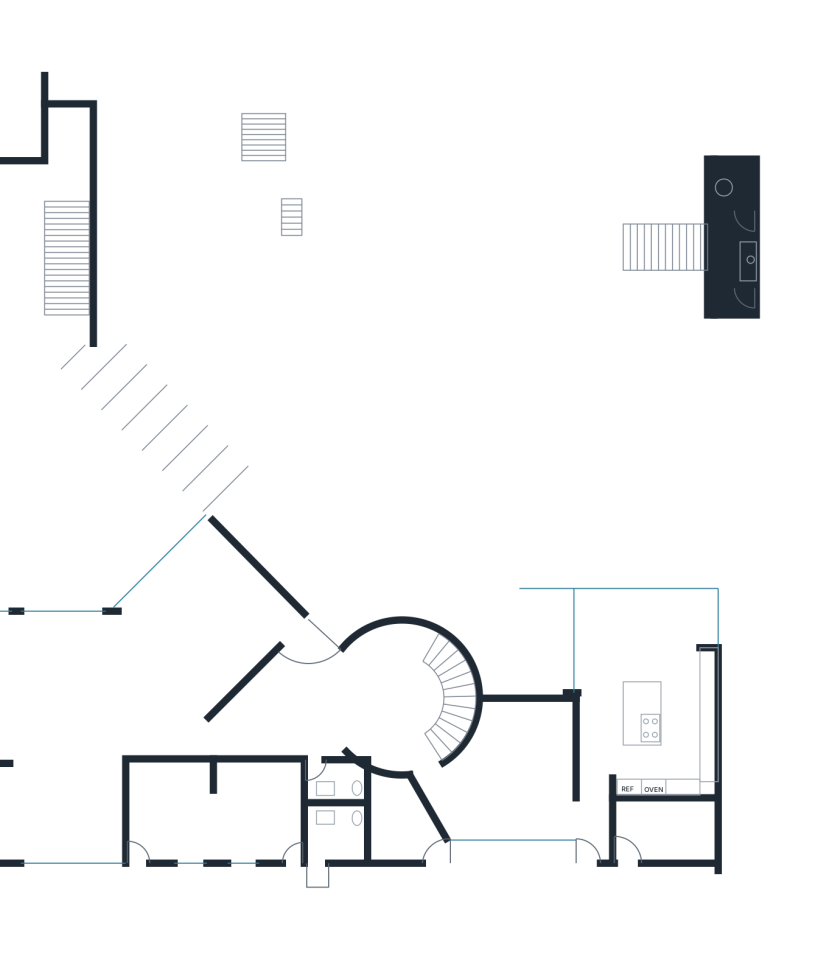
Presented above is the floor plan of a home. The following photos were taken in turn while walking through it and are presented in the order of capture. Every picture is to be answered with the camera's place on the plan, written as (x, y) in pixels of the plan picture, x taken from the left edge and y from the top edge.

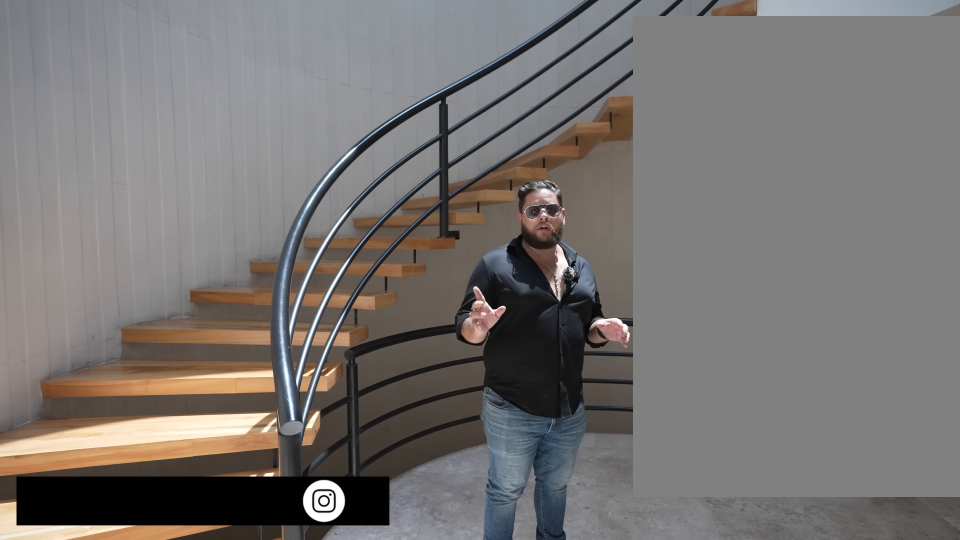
(385, 730)
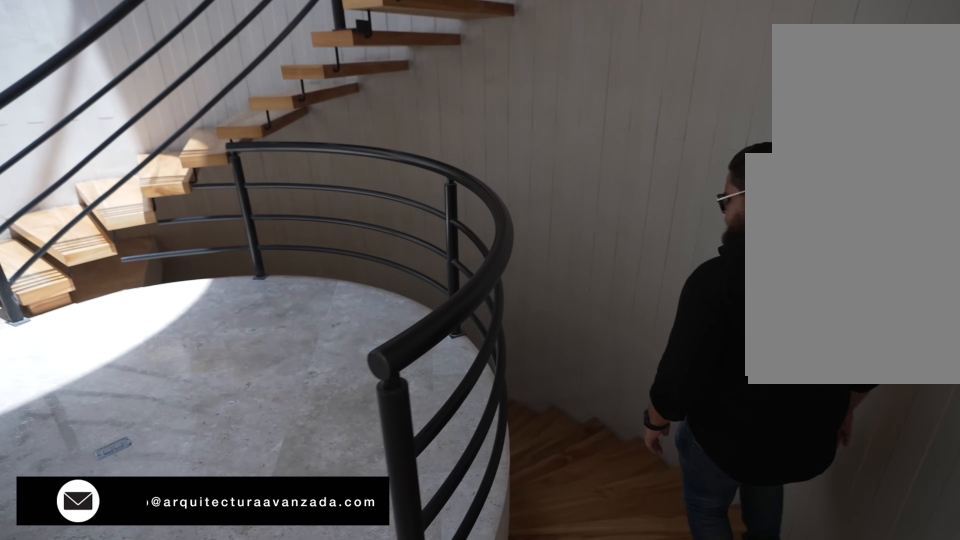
(385, 730)
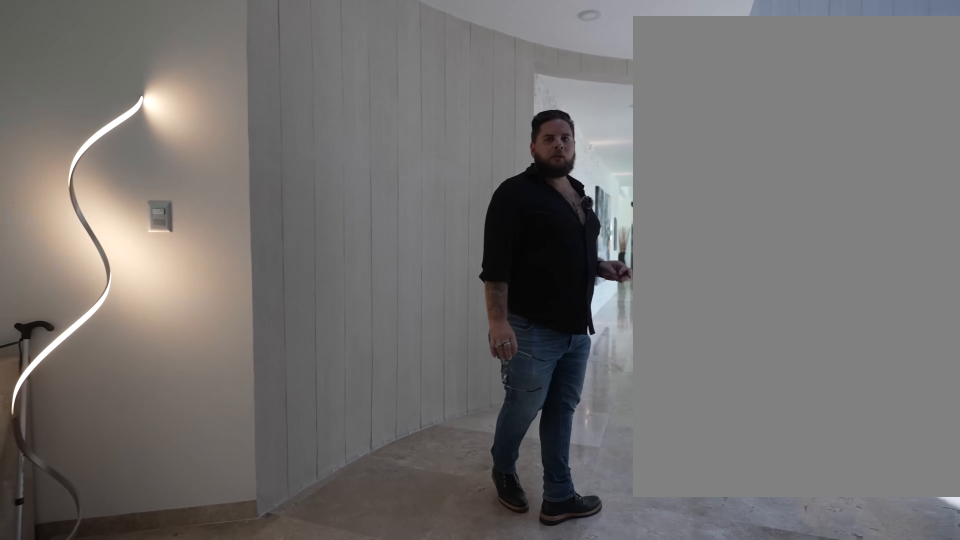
(424, 744)
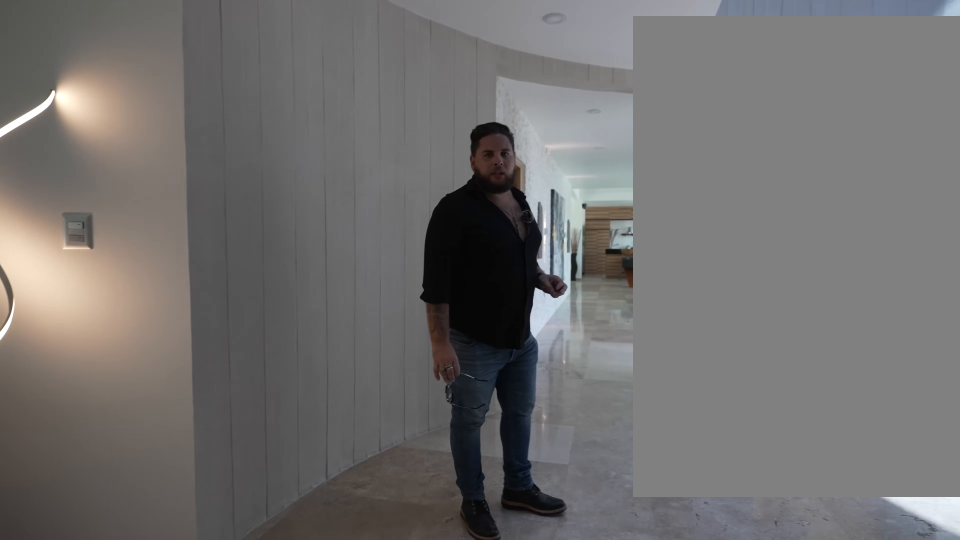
(406, 745)
